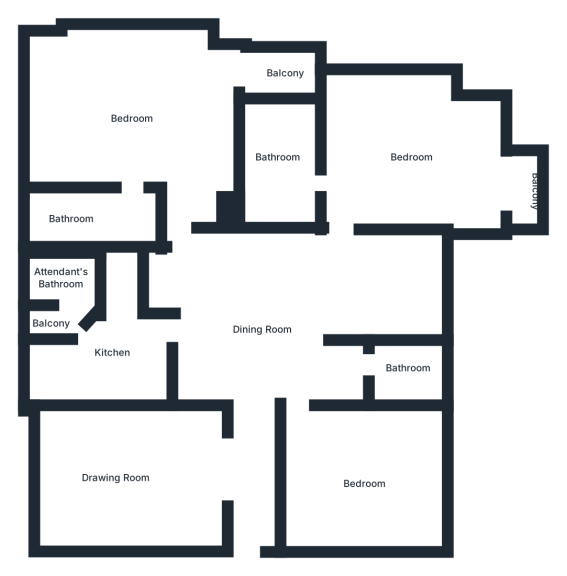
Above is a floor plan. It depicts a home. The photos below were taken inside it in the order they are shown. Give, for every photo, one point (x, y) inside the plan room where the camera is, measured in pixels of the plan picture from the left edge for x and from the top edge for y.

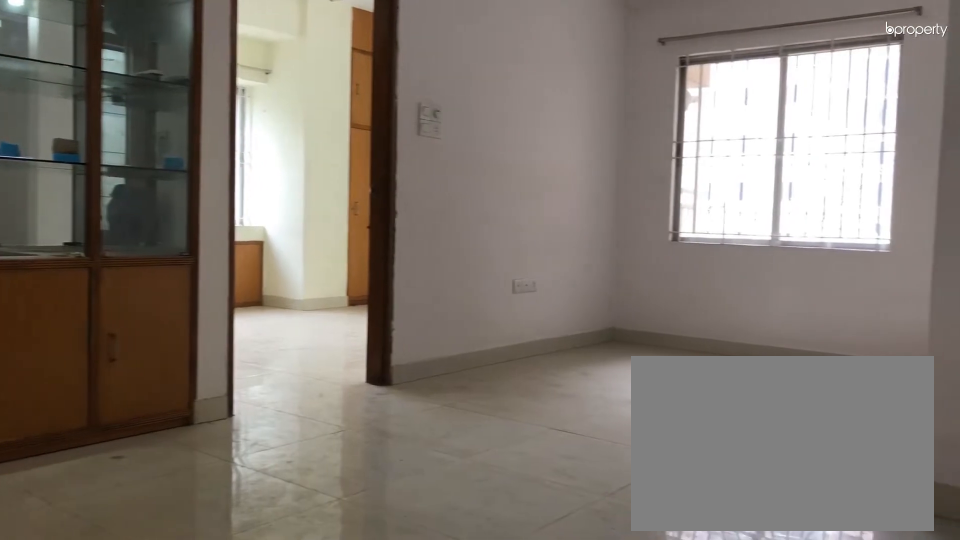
(261, 328)
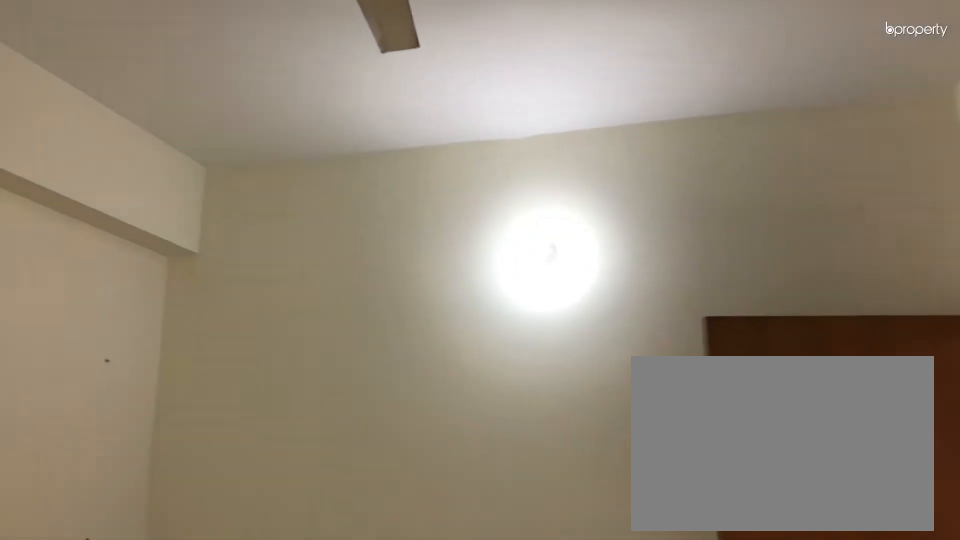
(363, 479)
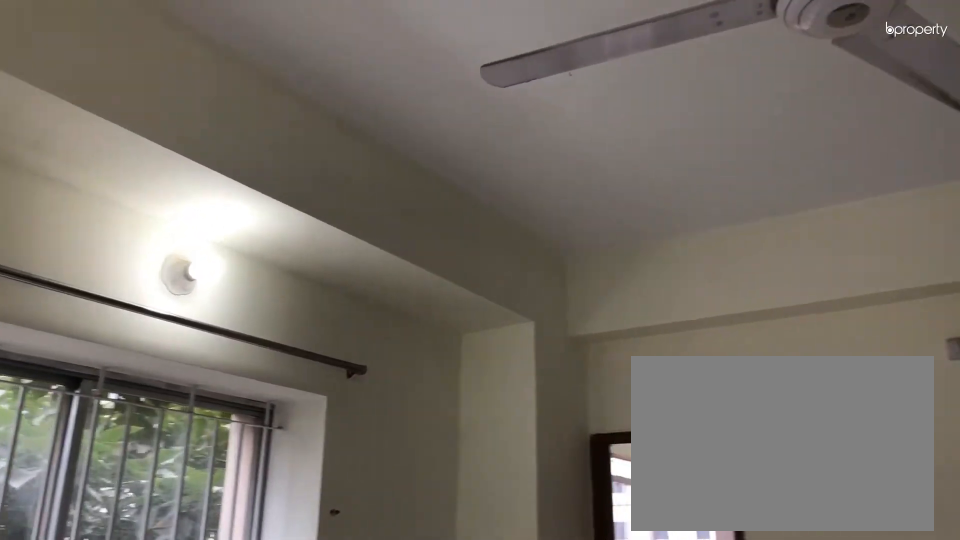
(125, 116)
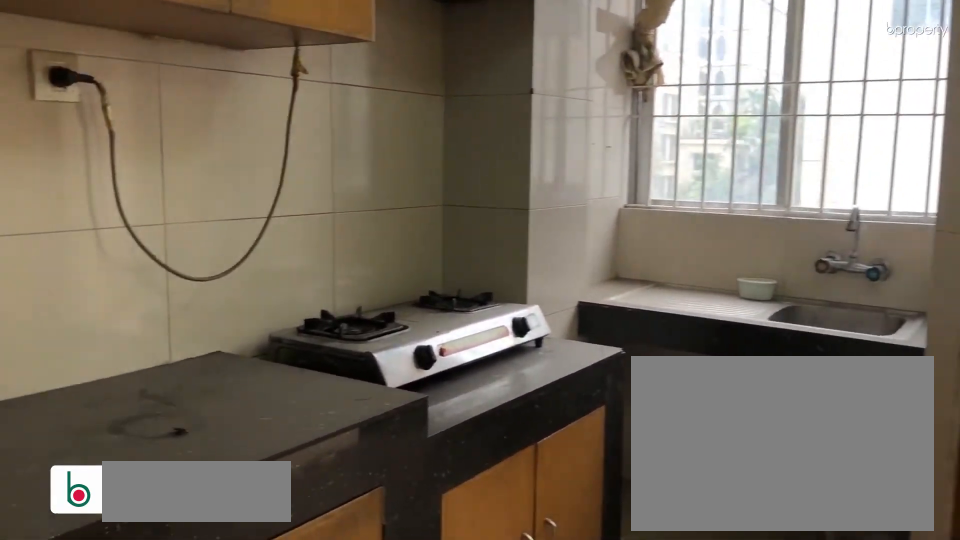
(133, 349)
